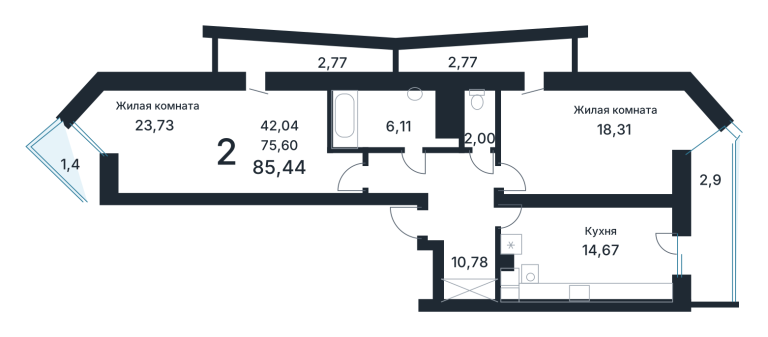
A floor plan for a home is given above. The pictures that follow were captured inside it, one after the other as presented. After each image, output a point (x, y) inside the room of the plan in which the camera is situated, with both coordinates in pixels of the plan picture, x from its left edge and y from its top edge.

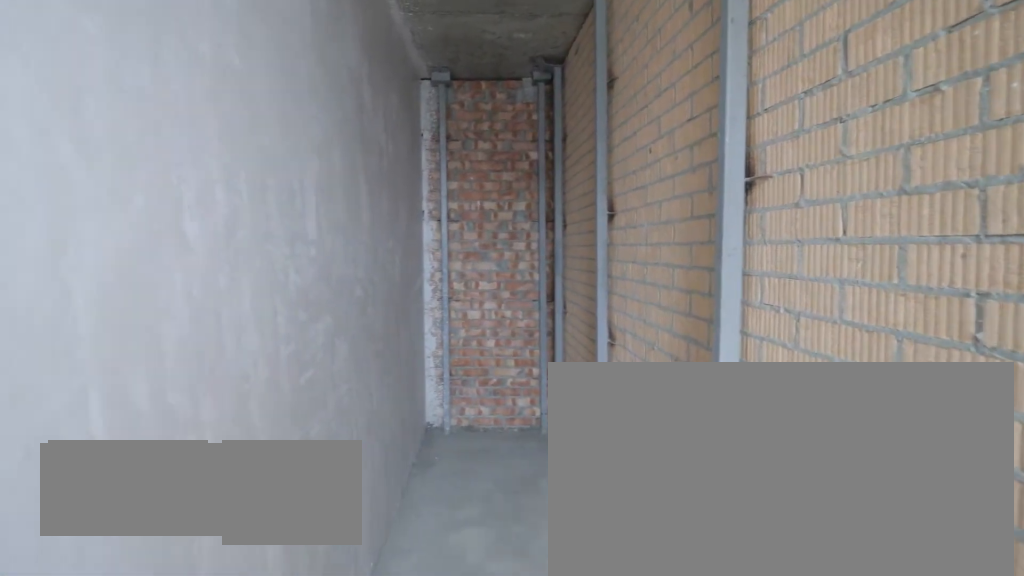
(488, 56)
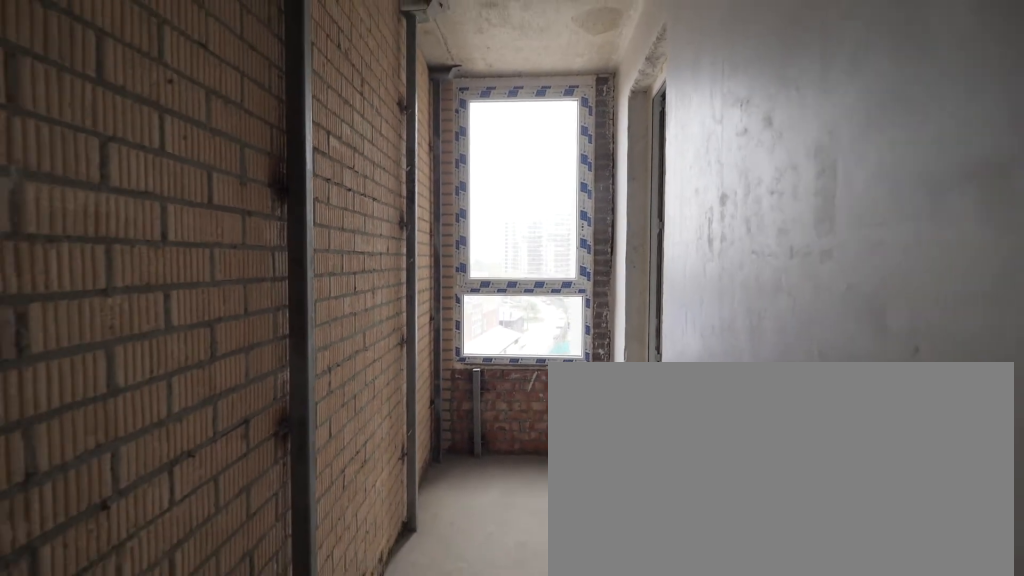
(488, 56)
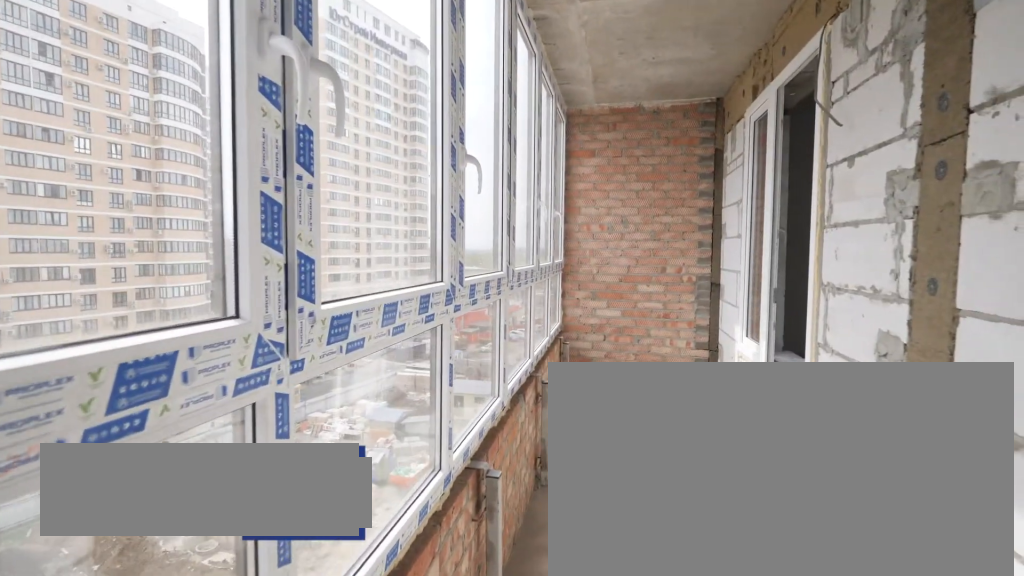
(709, 220)
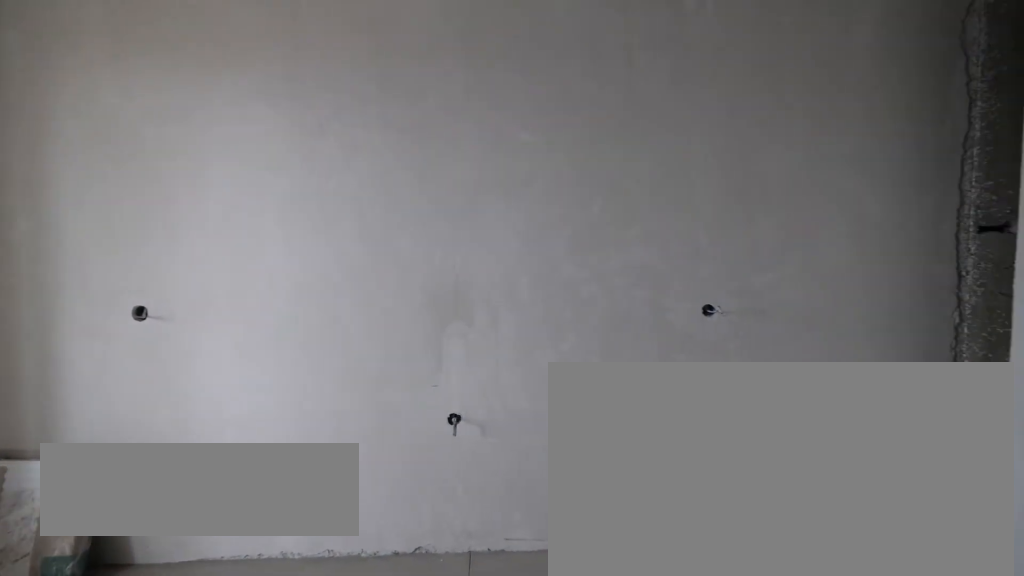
(592, 252)
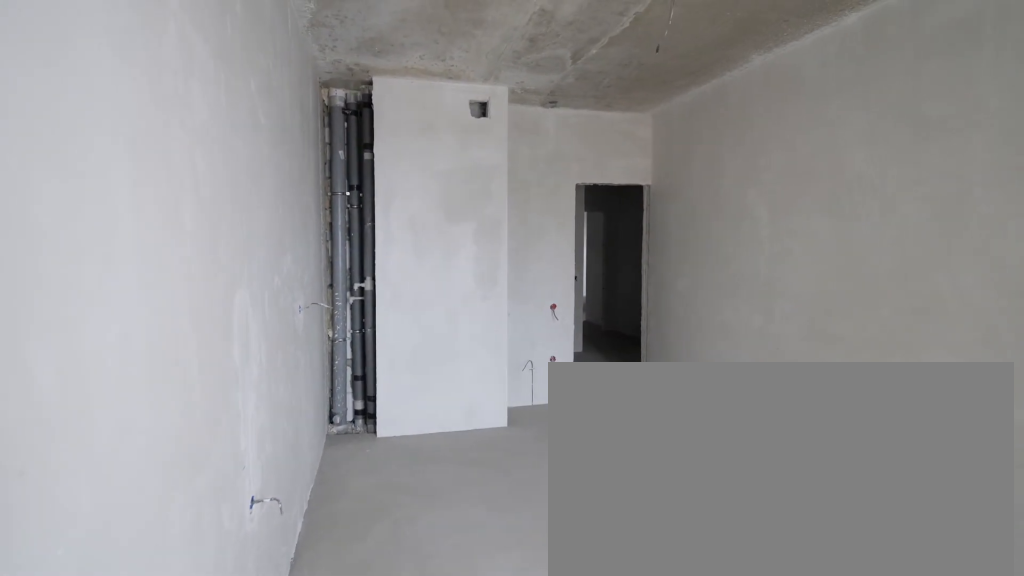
(592, 252)
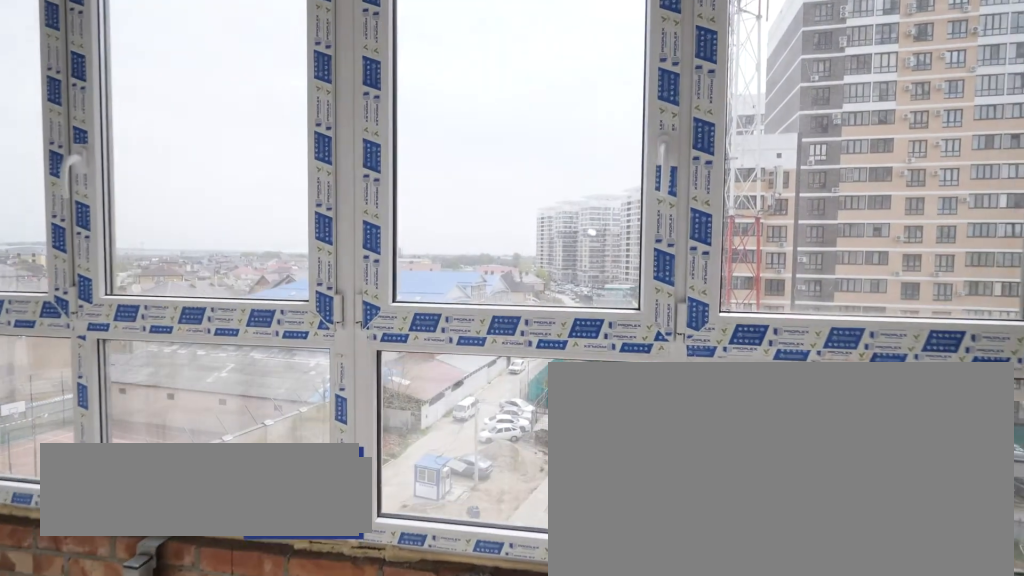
(709, 220)
